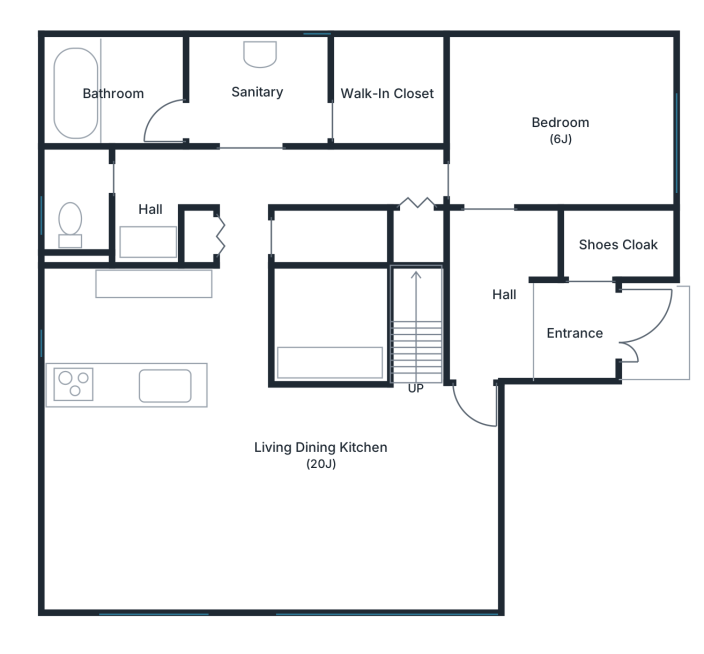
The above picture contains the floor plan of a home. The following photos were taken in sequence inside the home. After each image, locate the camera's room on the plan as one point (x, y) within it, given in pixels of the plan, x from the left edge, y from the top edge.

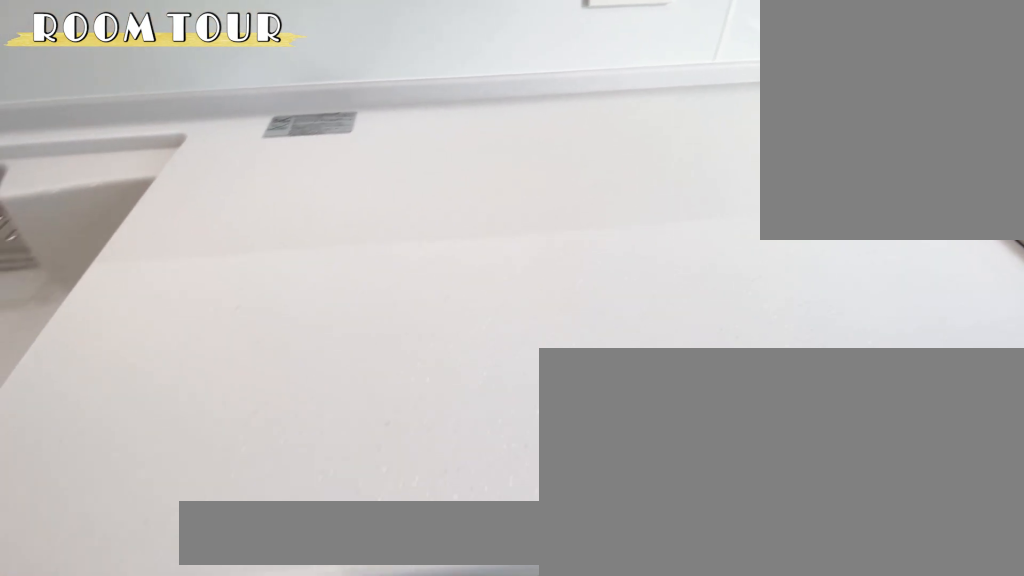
(127, 327)
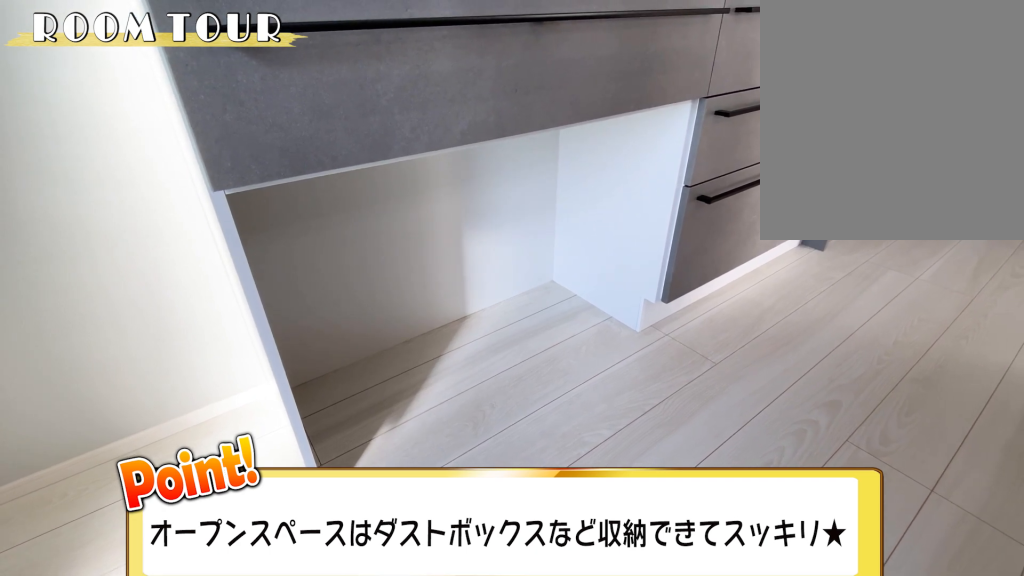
(125, 329)
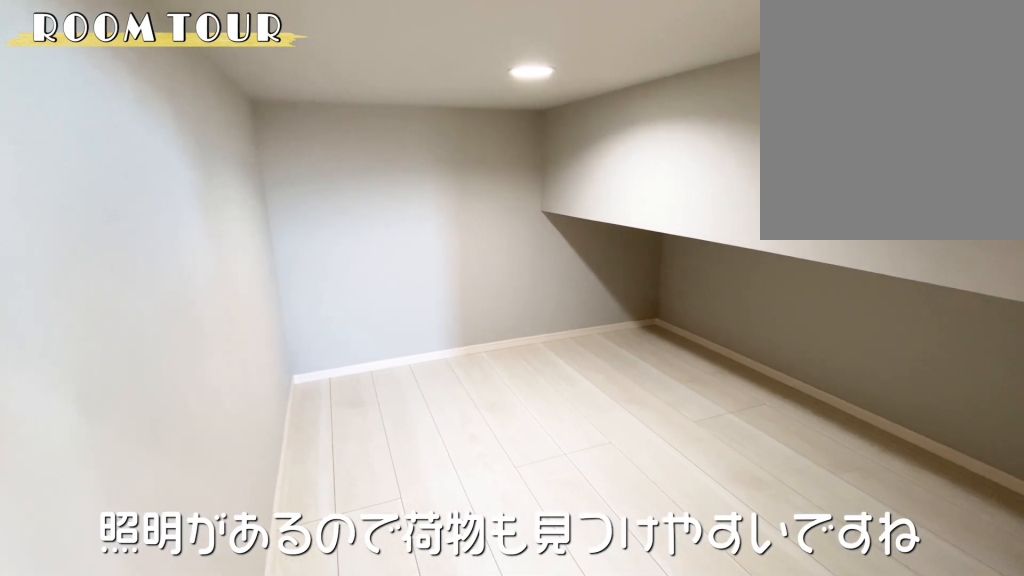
(332, 239)
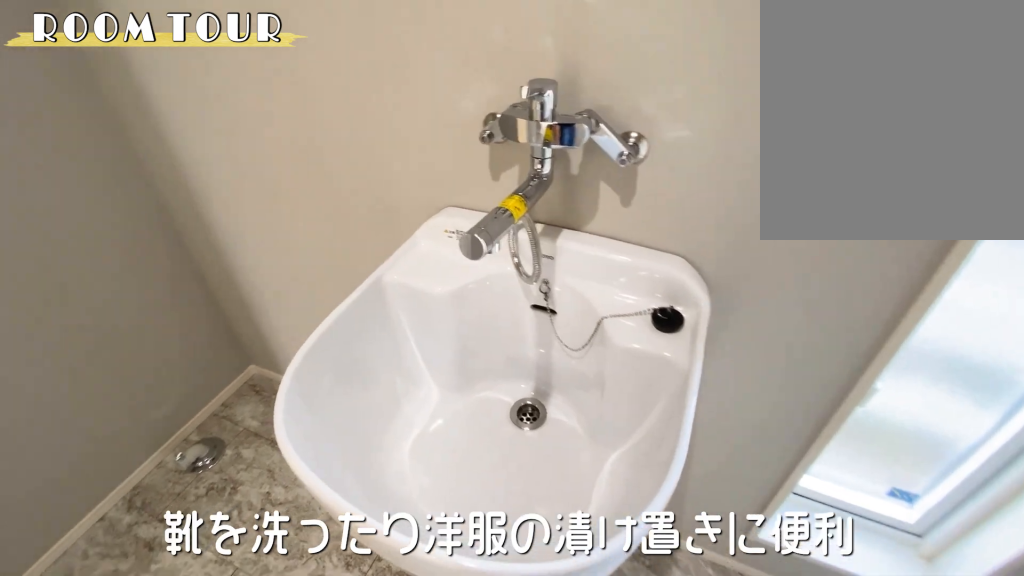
(259, 93)
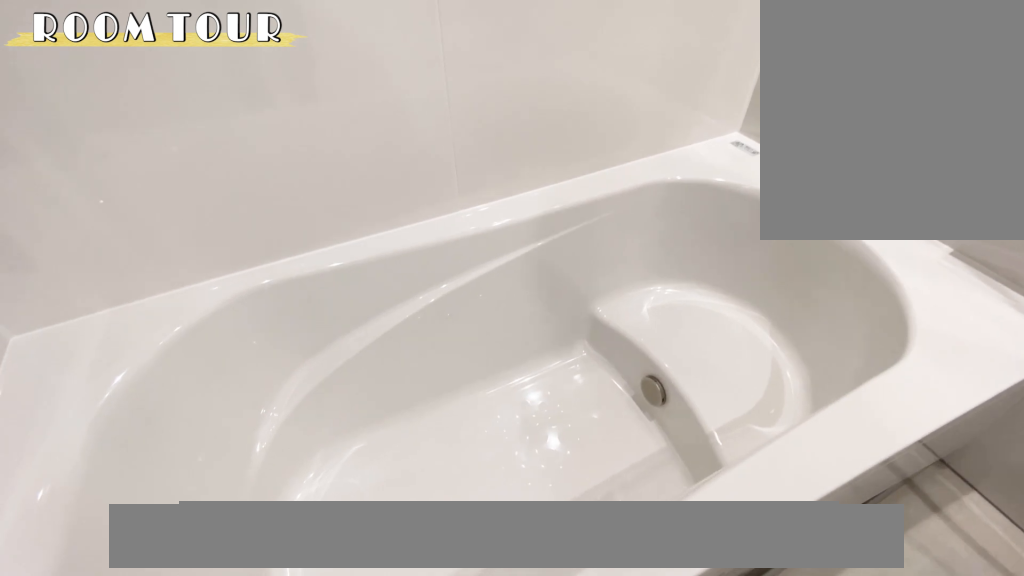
(110, 100)
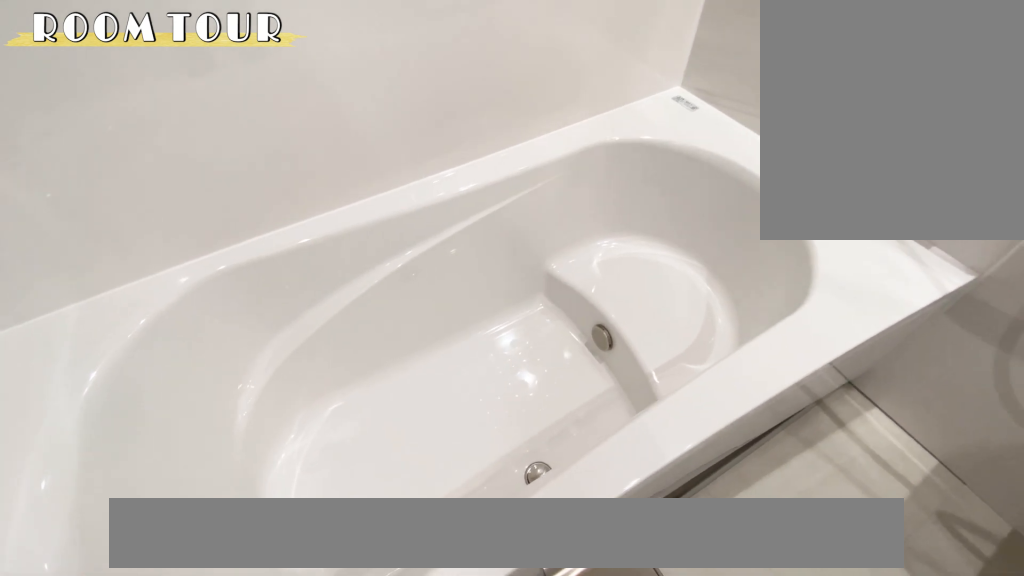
(110, 100)
